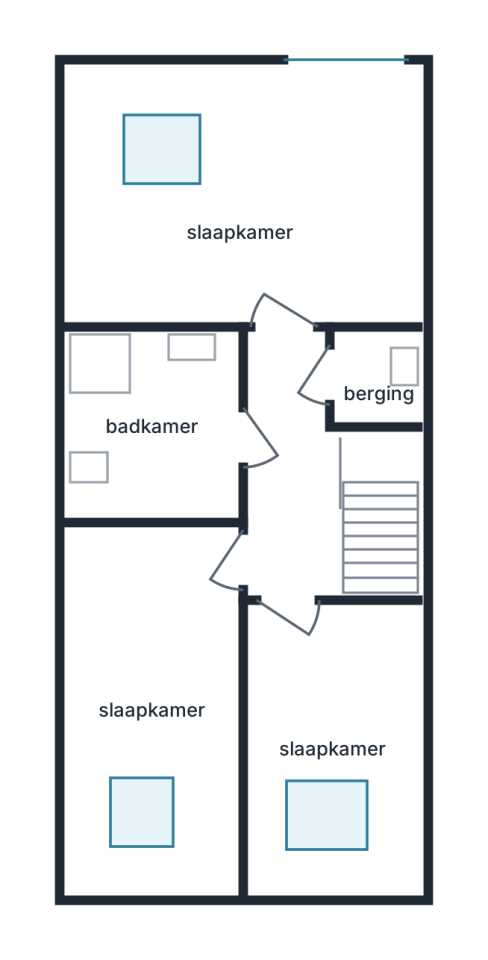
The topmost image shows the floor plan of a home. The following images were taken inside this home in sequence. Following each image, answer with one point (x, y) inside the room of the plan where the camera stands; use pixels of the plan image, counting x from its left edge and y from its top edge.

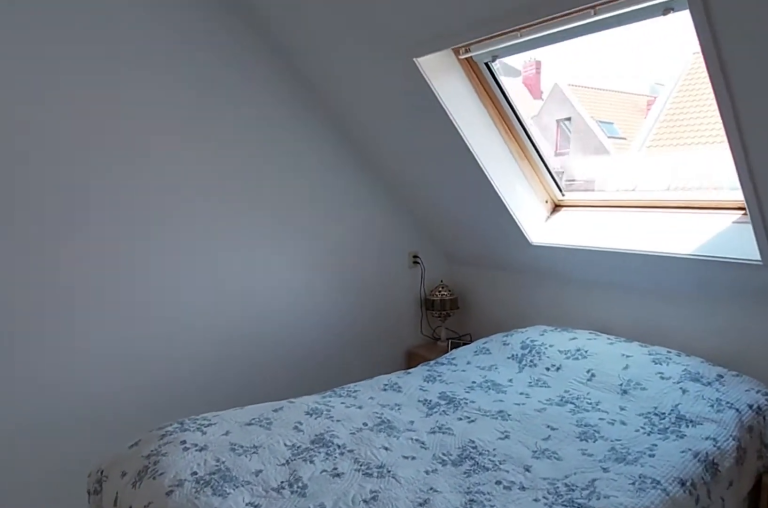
(251, 206)
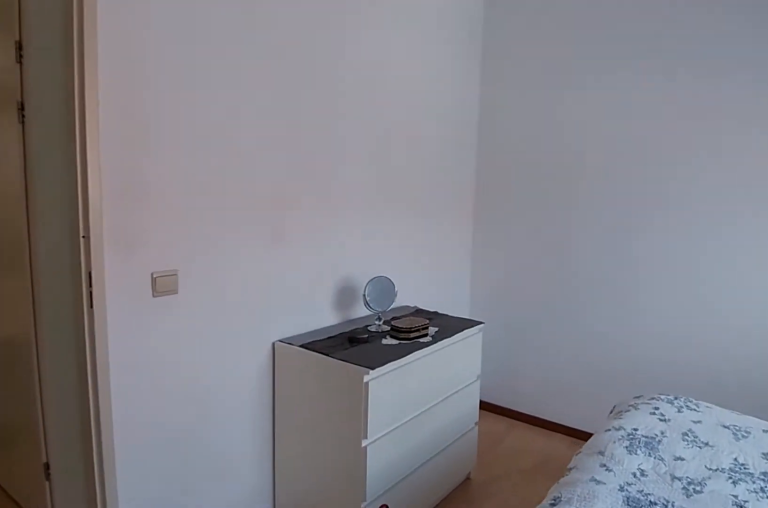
(251, 206)
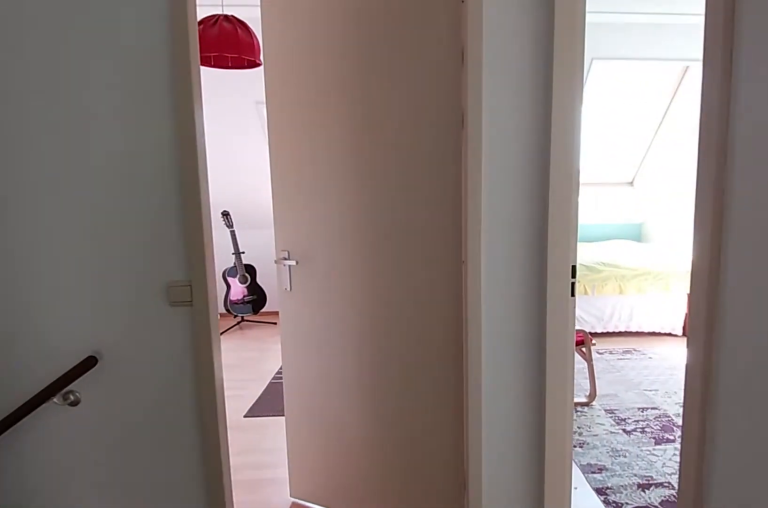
(292, 472)
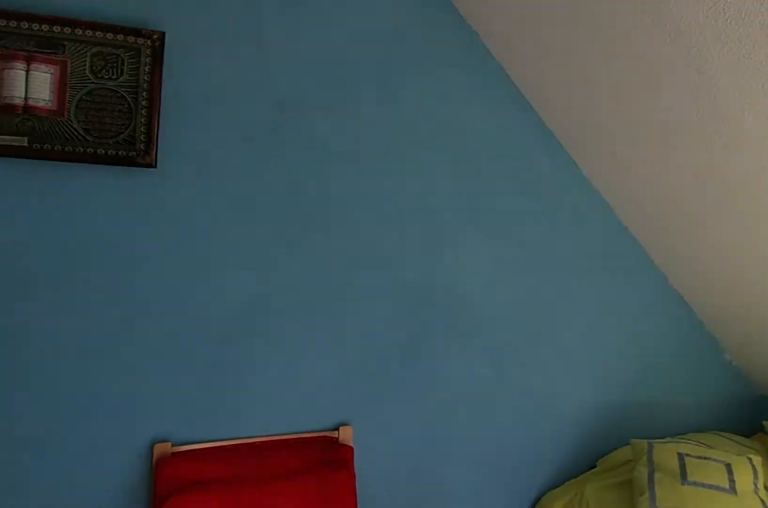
(155, 691)
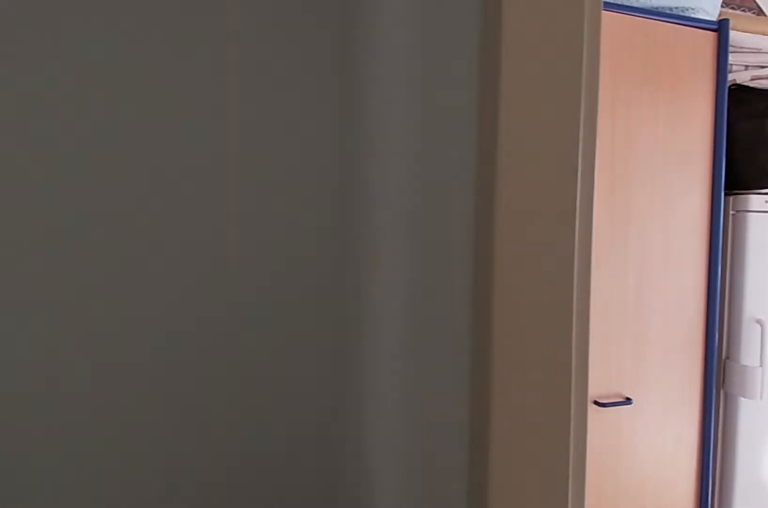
(292, 473)
